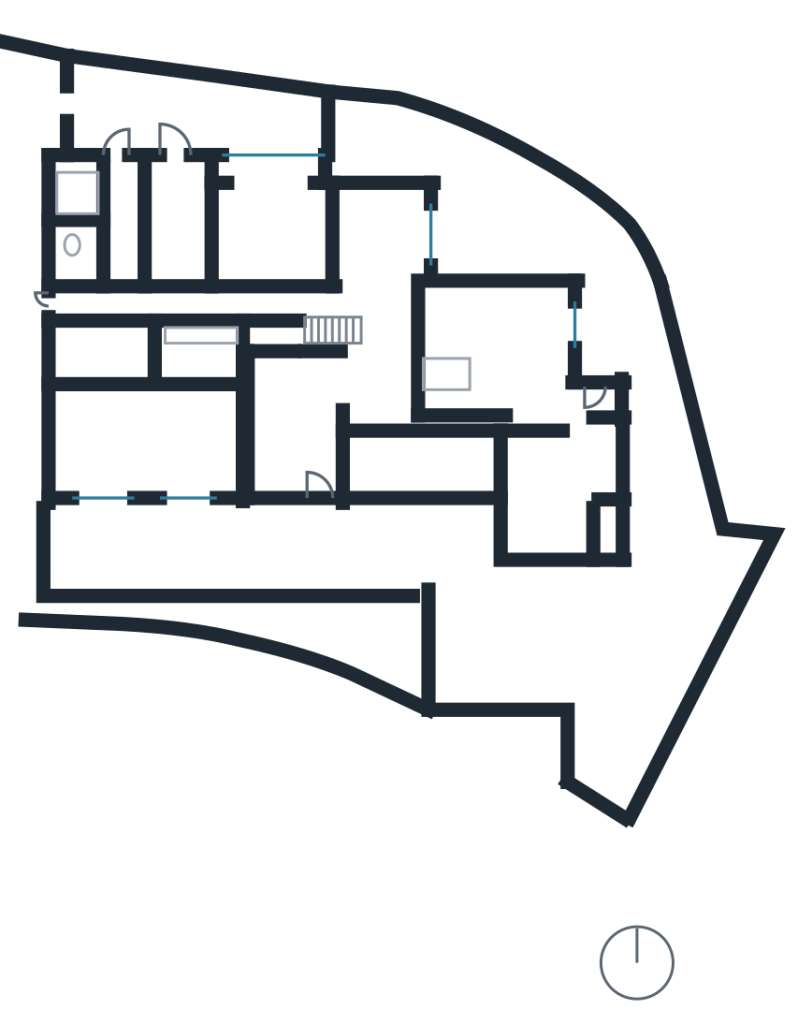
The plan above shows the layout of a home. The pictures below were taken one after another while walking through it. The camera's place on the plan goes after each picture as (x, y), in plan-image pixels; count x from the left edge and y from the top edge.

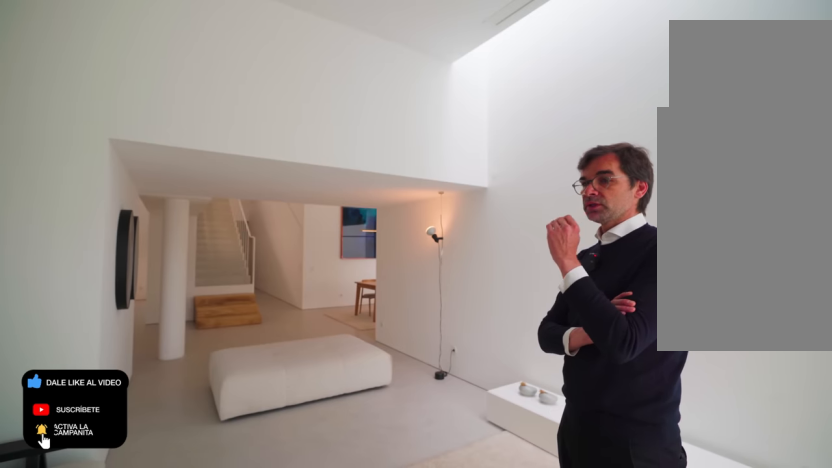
(549, 371)
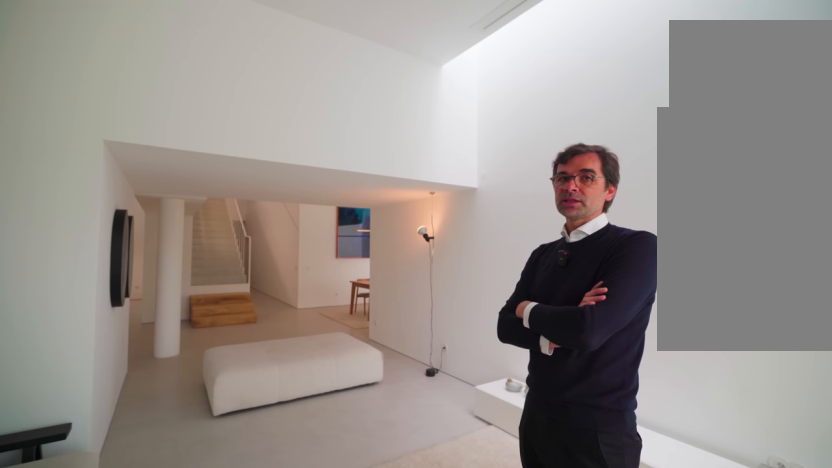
(548, 370)
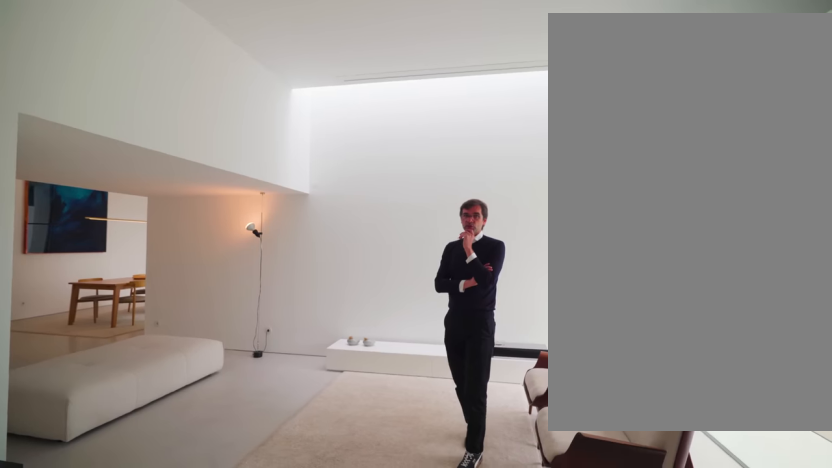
(549, 370)
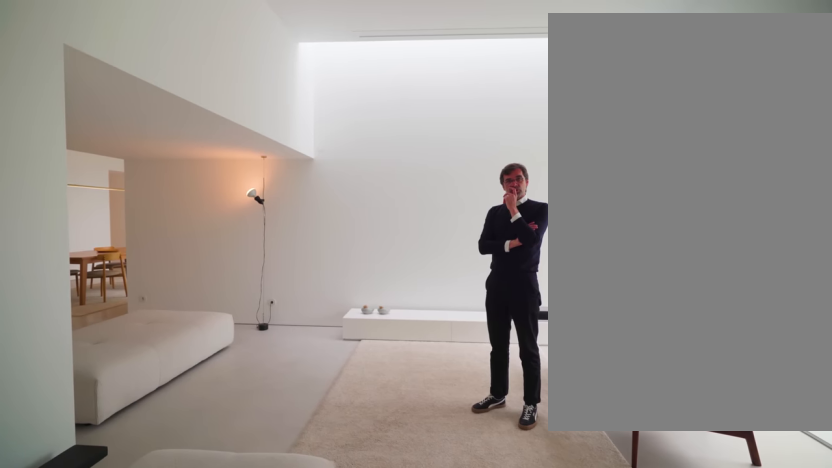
(532, 362)
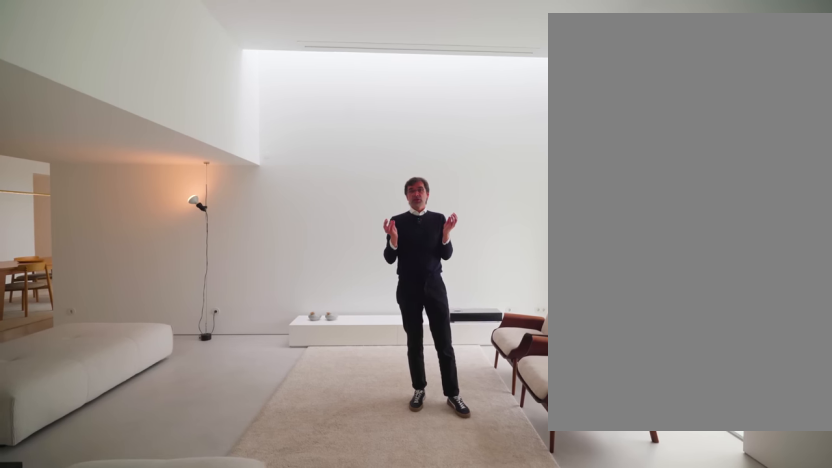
(527, 364)
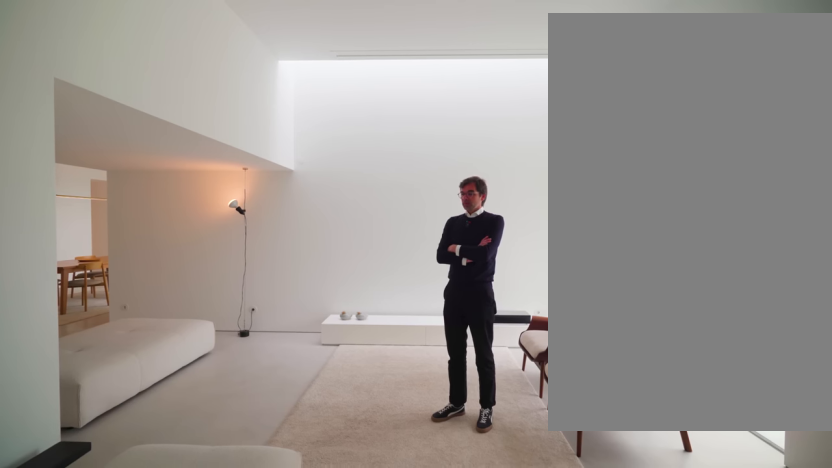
(527, 362)
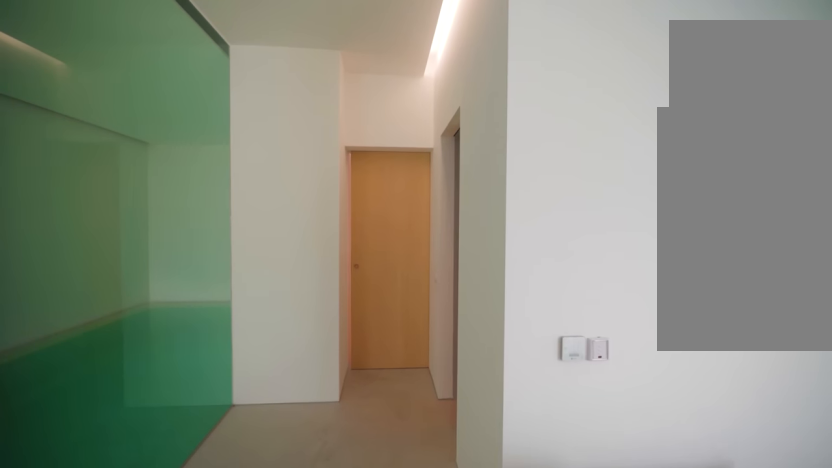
(527, 364)
